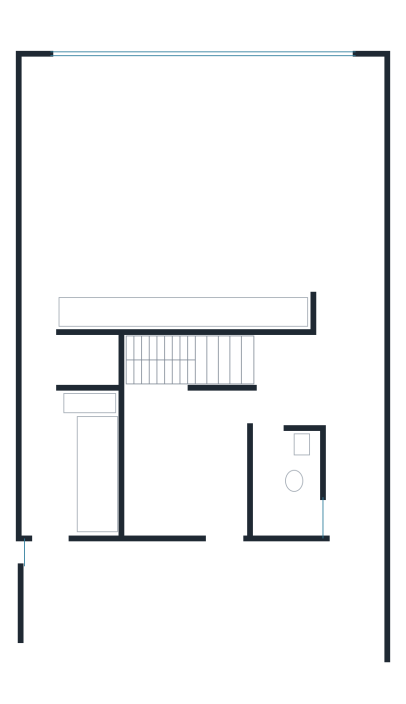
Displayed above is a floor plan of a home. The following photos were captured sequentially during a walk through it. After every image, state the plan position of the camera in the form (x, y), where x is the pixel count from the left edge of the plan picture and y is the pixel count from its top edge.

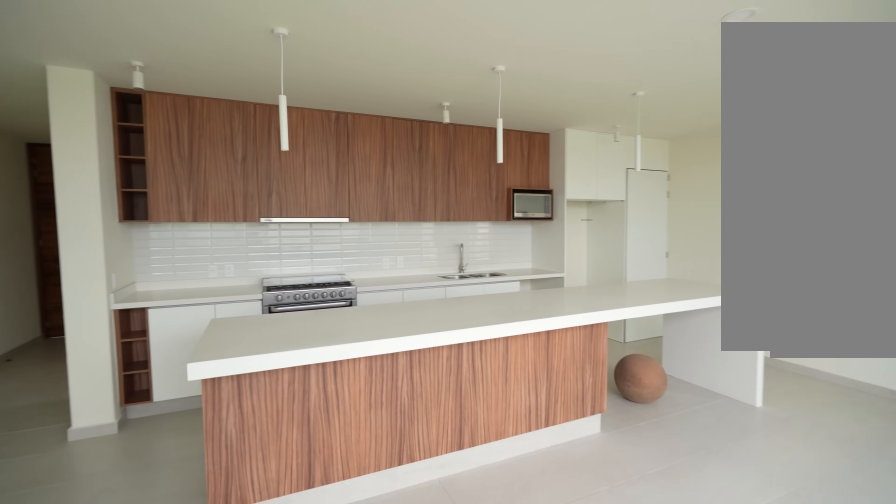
(334, 167)
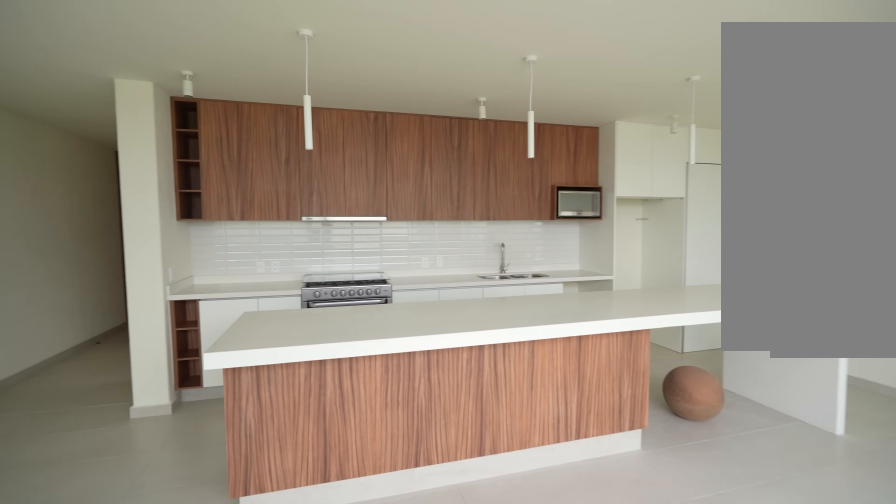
(322, 159)
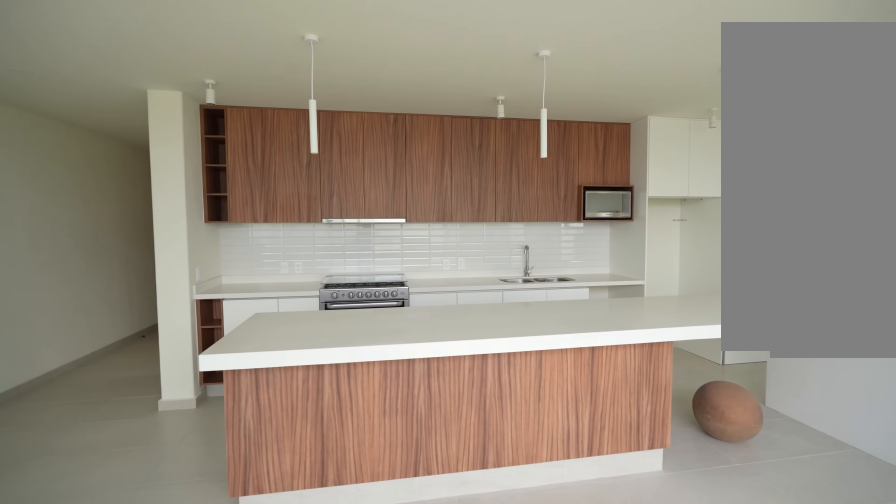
(310, 154)
